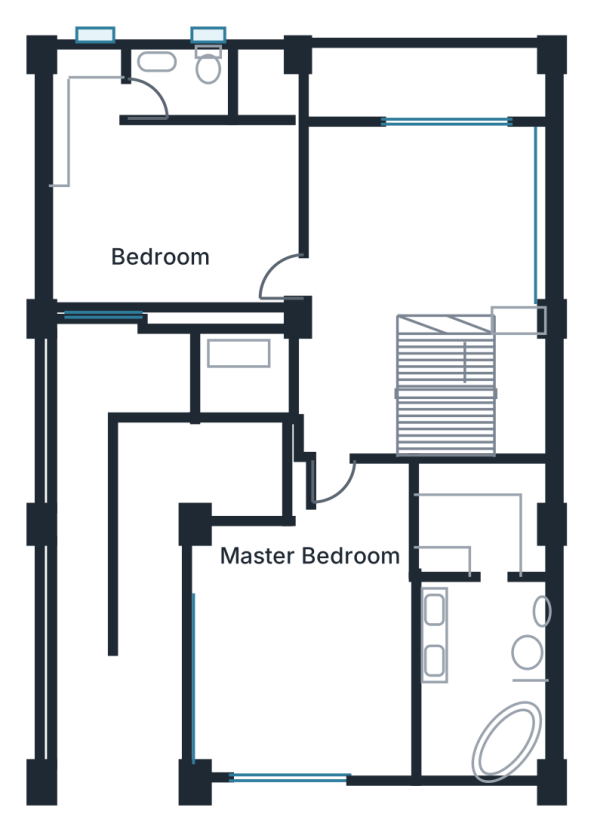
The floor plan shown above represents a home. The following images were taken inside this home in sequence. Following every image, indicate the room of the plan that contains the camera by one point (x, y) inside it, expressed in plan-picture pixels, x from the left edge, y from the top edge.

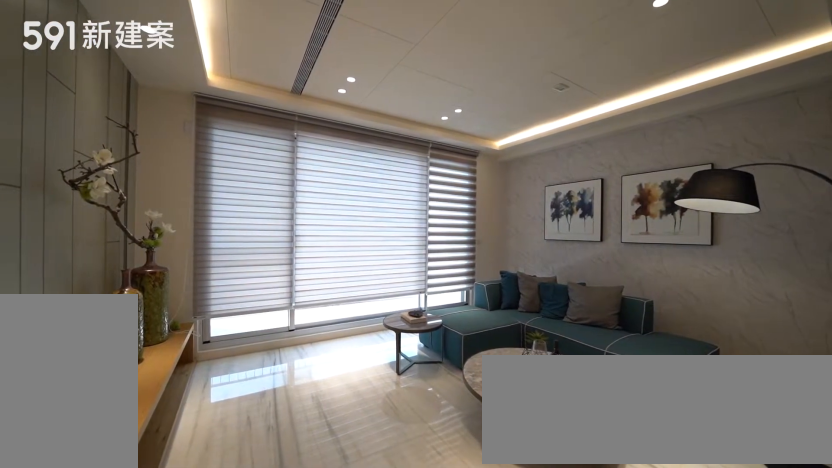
(432, 224)
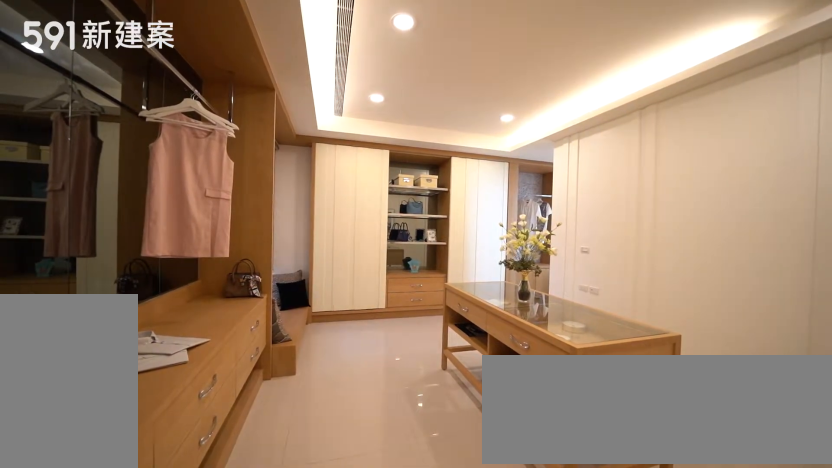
(157, 204)
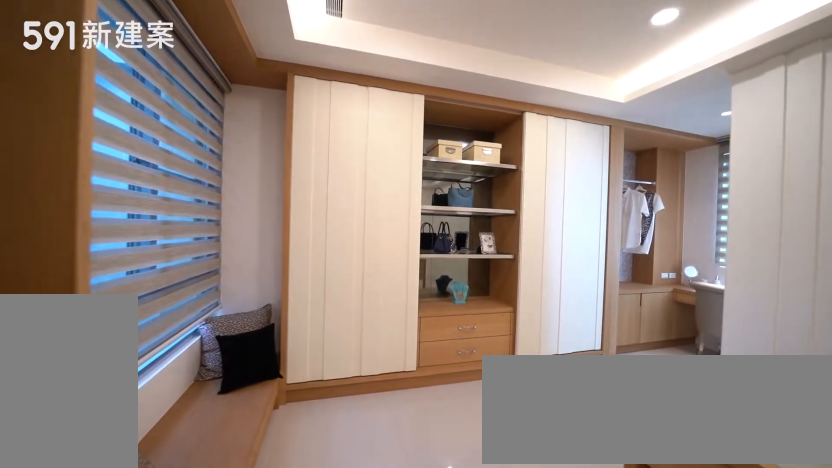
(157, 204)
